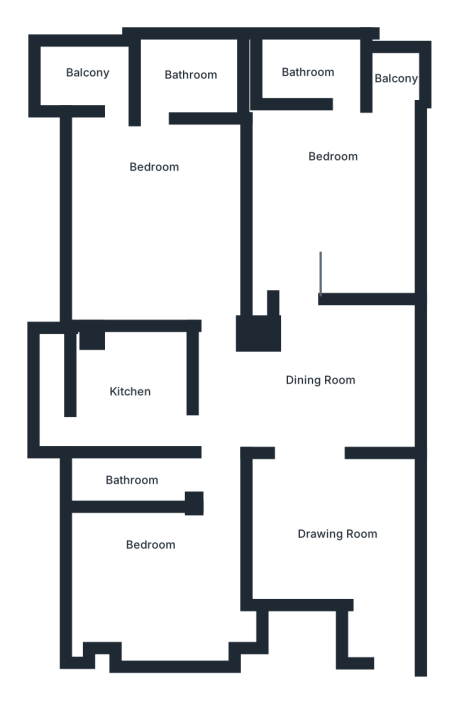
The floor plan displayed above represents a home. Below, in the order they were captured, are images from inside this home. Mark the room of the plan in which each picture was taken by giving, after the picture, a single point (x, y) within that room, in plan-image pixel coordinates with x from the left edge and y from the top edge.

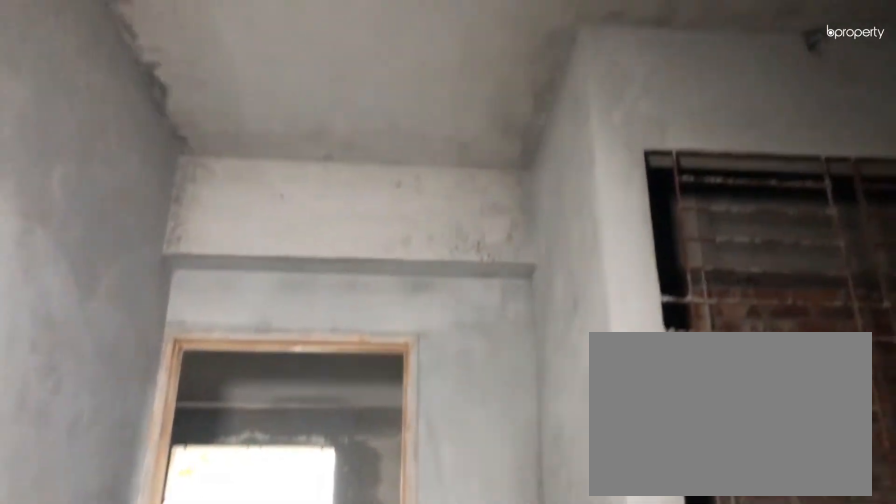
(338, 534)
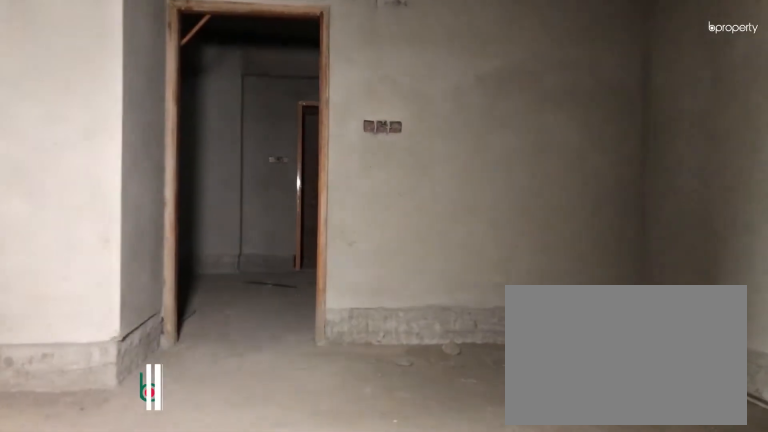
(321, 382)
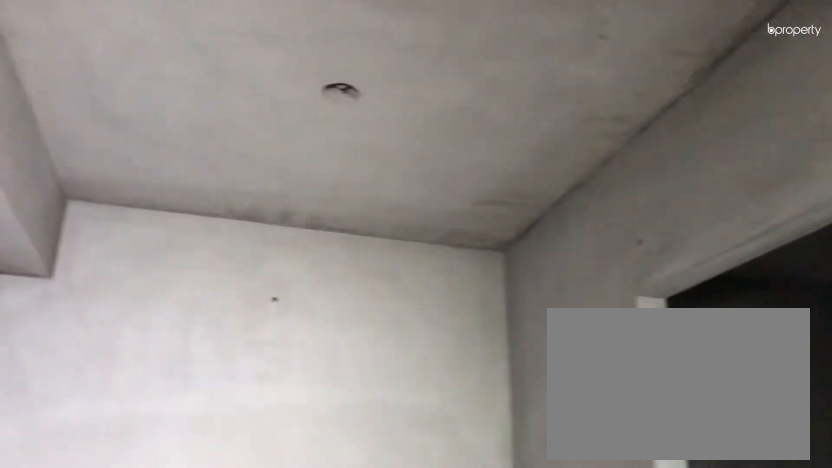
(323, 382)
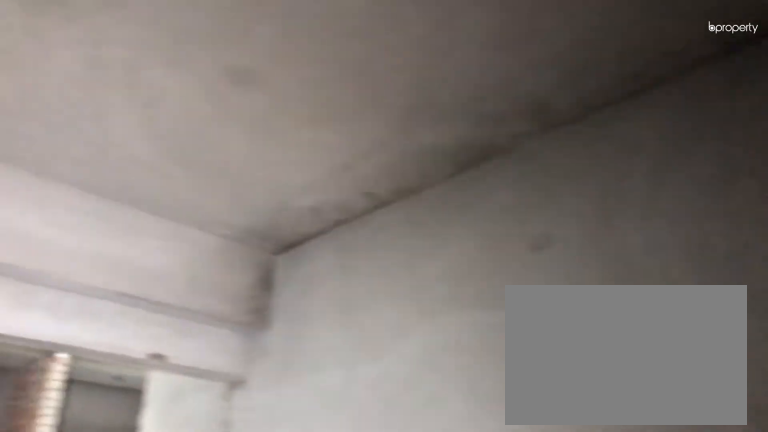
(332, 210)
